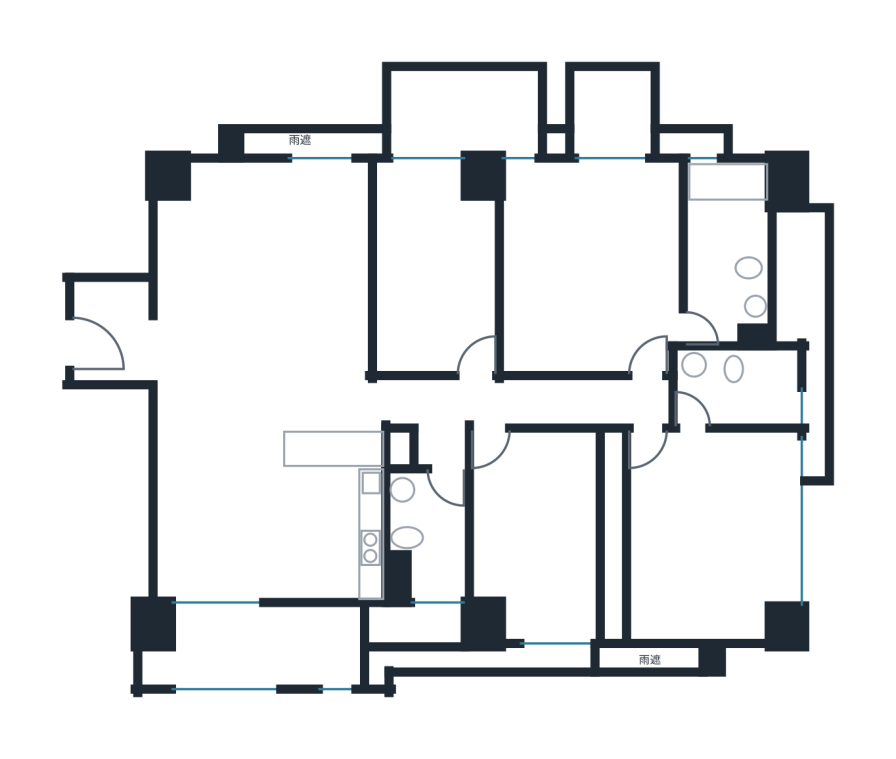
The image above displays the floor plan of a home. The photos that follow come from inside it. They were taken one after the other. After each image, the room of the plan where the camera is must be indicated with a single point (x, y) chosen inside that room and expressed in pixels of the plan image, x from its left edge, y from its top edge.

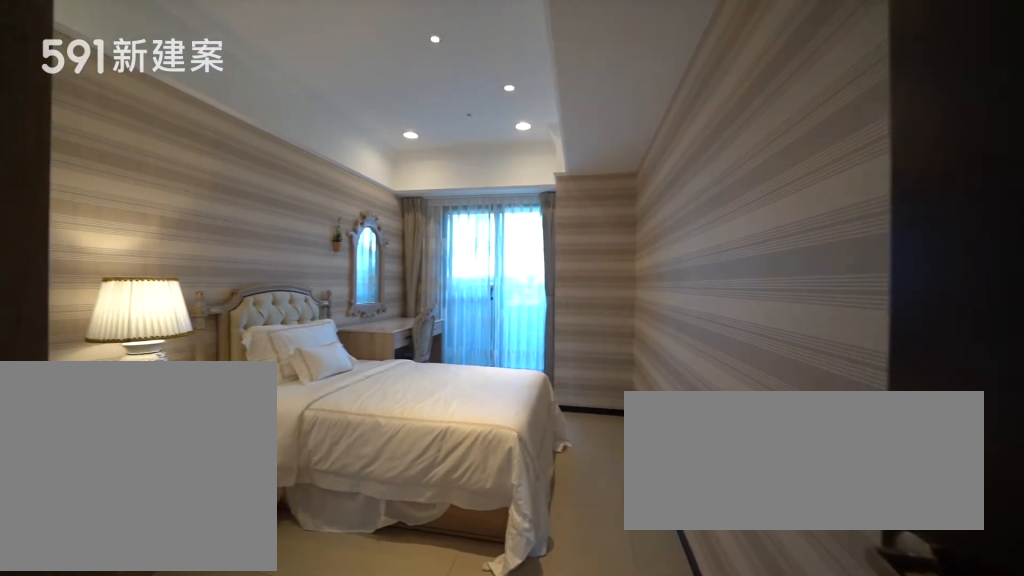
(433, 262)
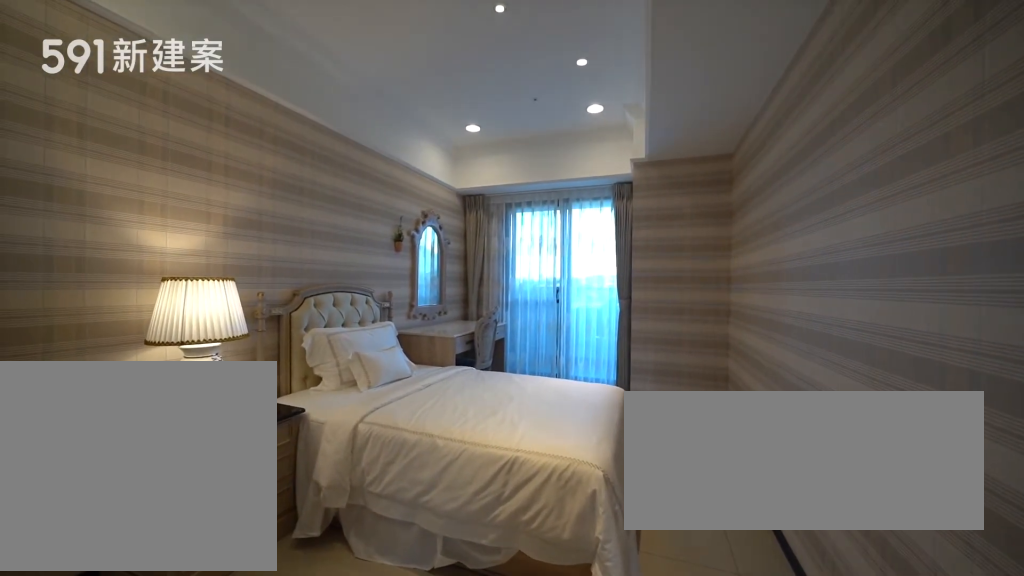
(433, 262)
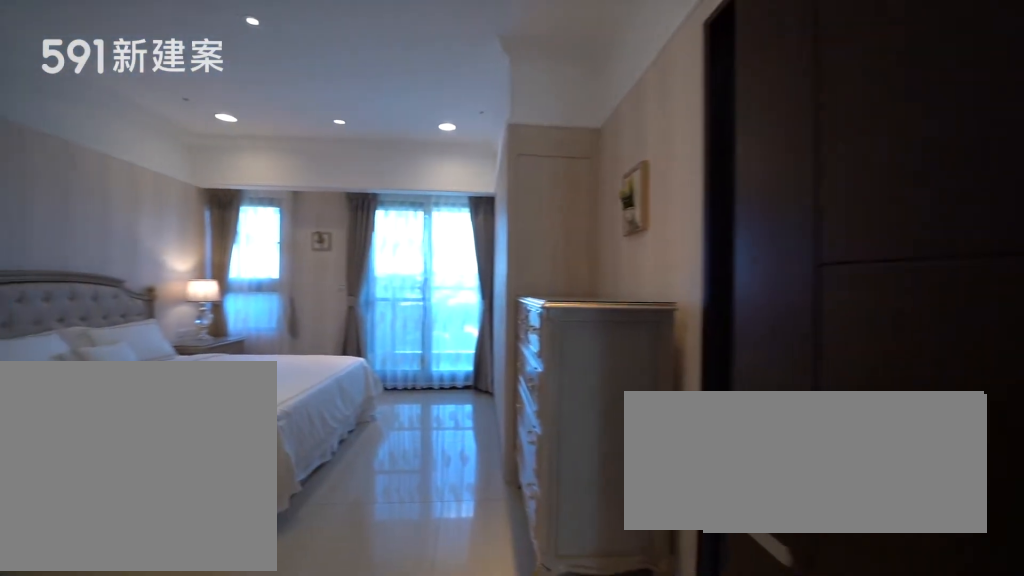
(589, 262)
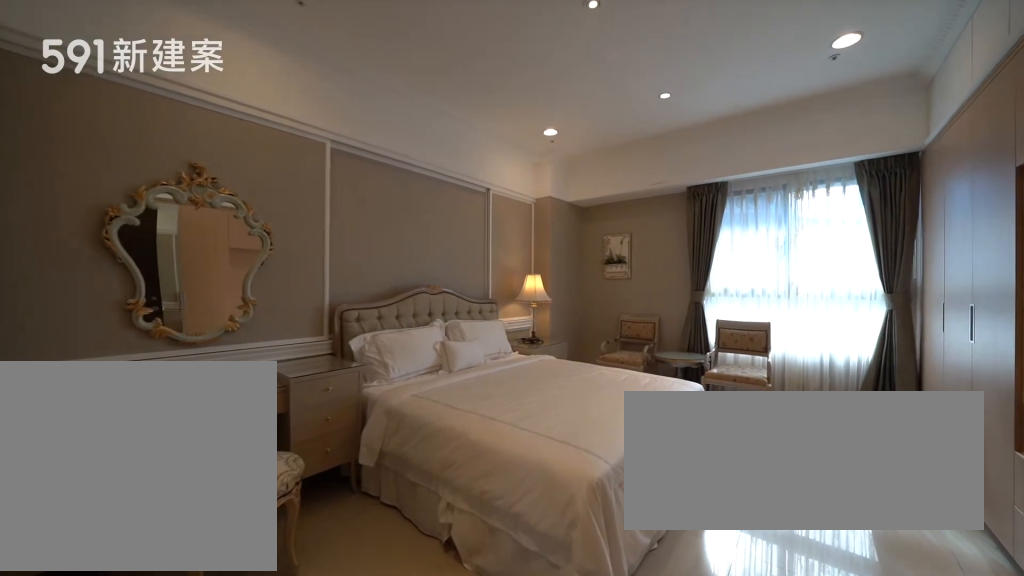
(702, 539)
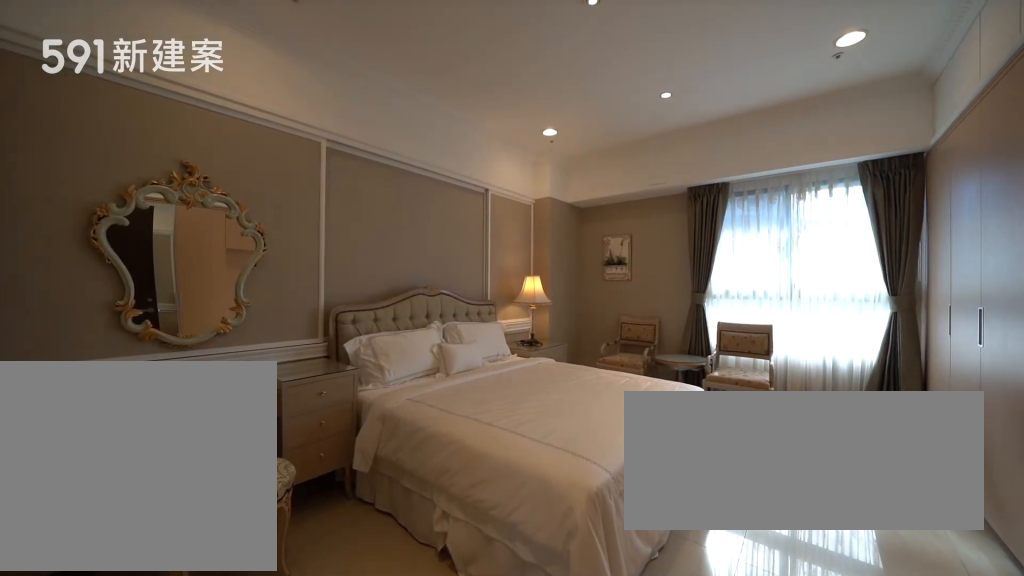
(702, 539)
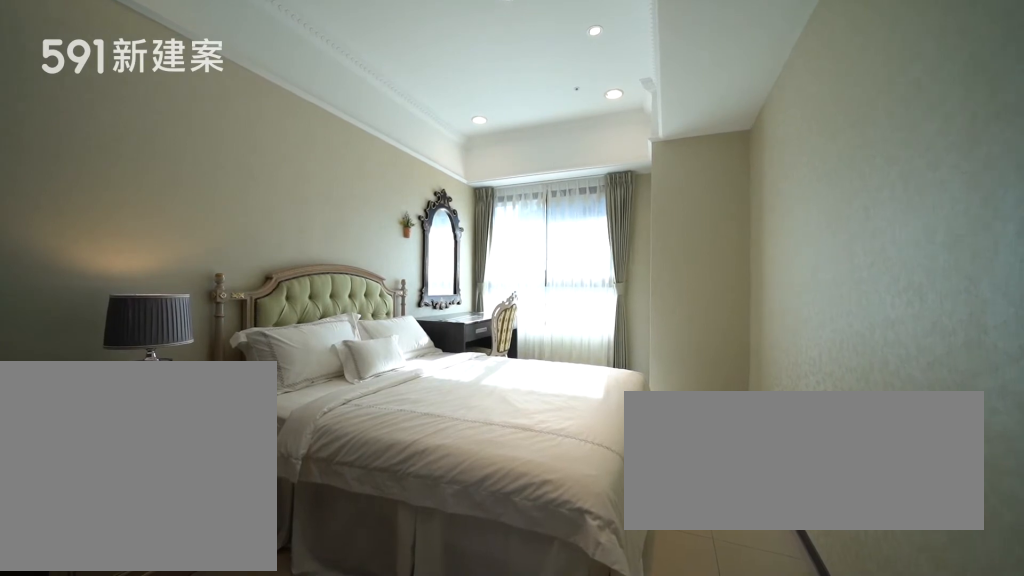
(536, 543)
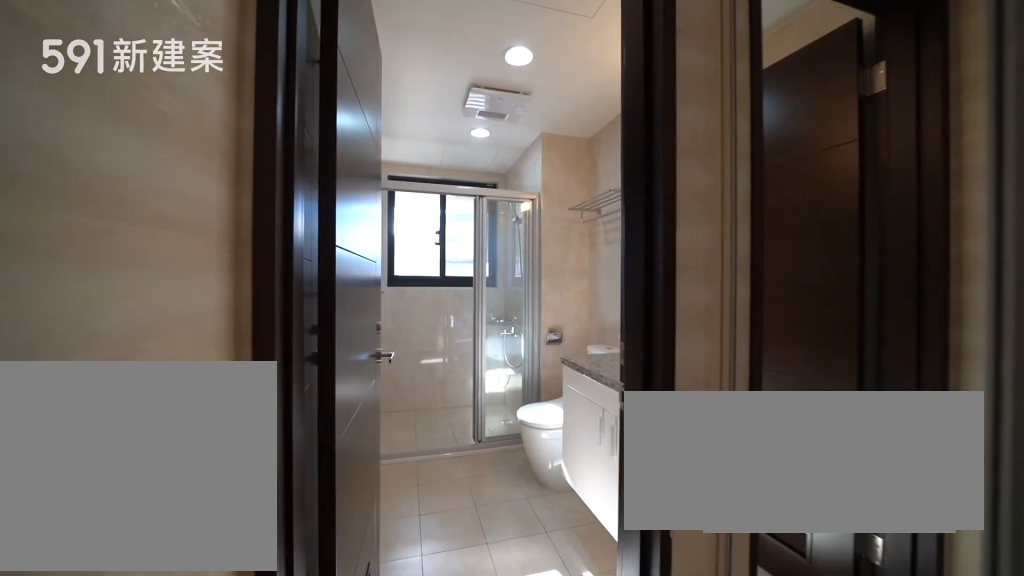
(425, 544)
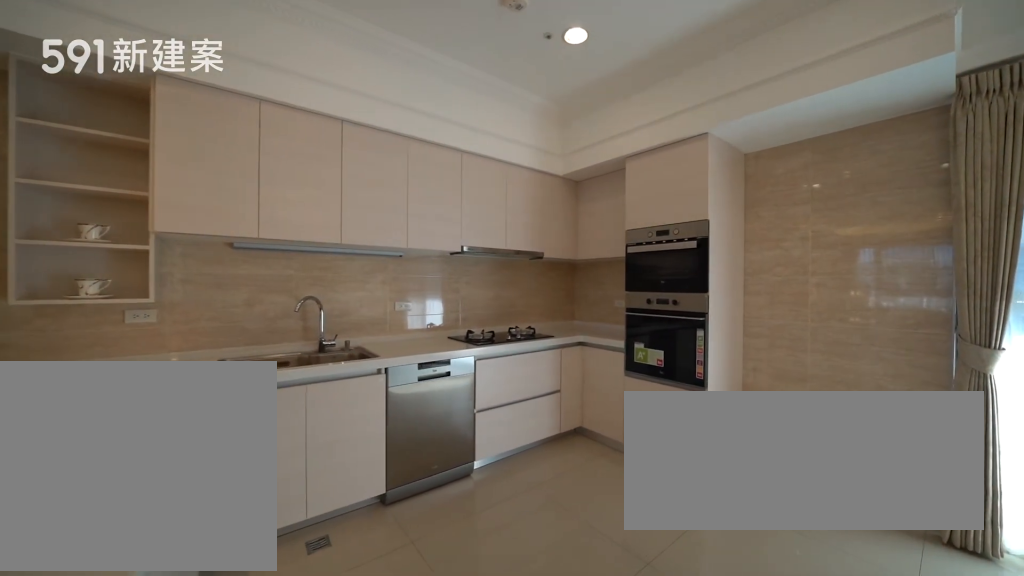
(326, 521)
